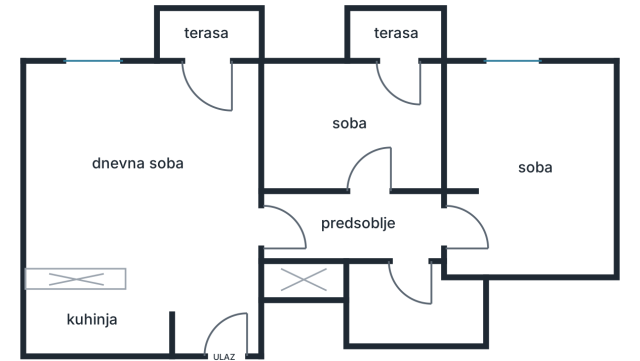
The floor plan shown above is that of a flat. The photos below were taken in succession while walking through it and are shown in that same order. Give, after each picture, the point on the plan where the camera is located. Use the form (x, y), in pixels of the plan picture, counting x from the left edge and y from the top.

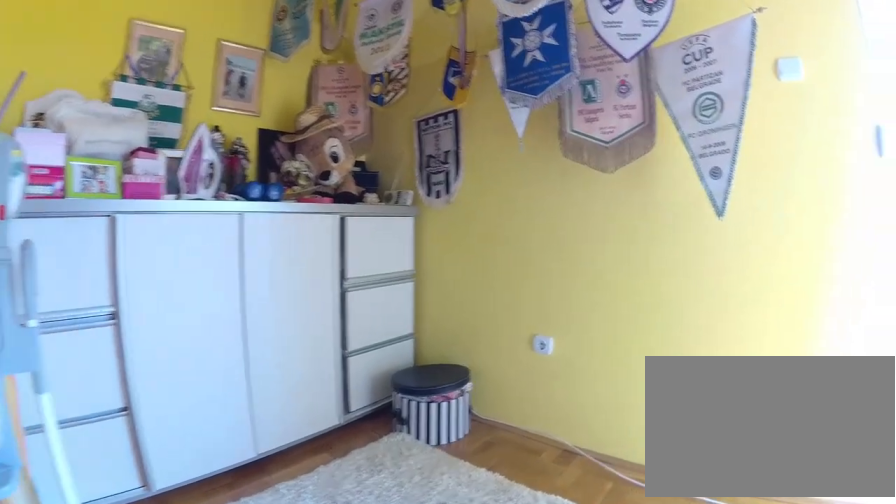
(348, 166)
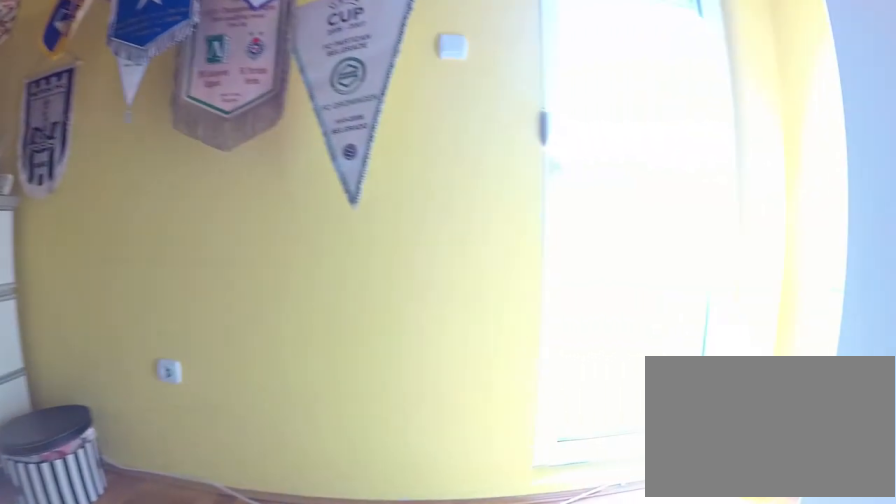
(343, 157)
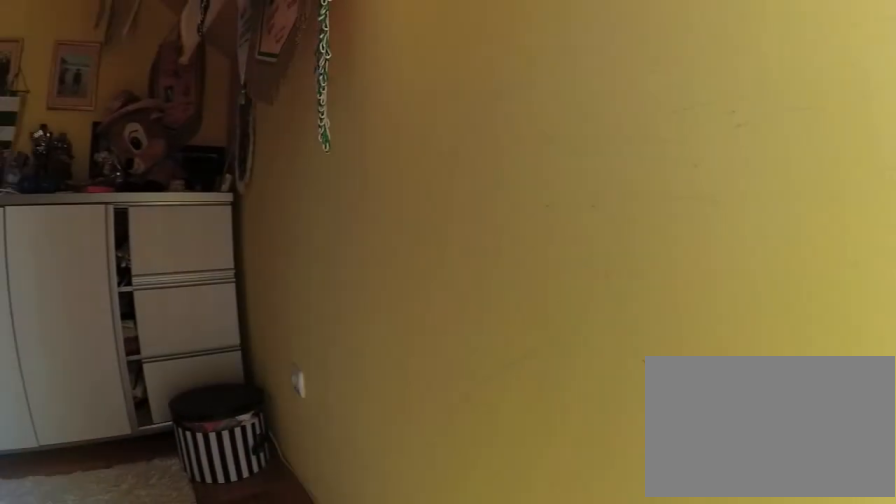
(391, 129)
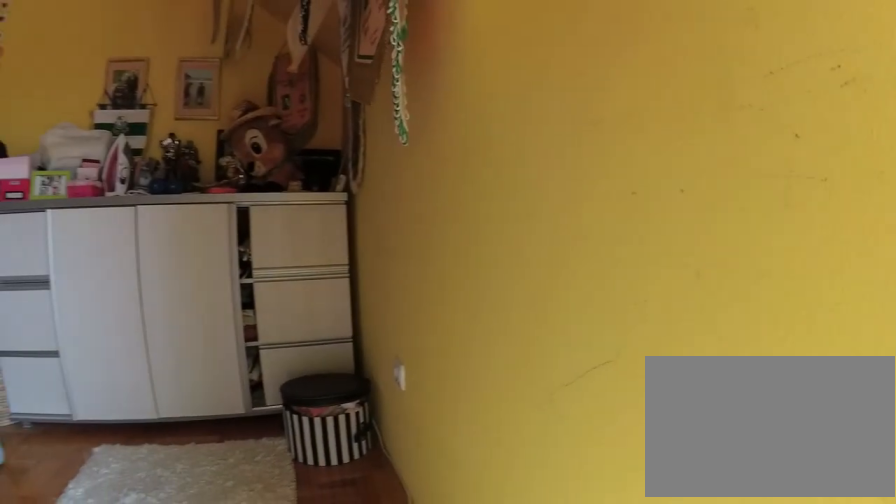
(396, 126)
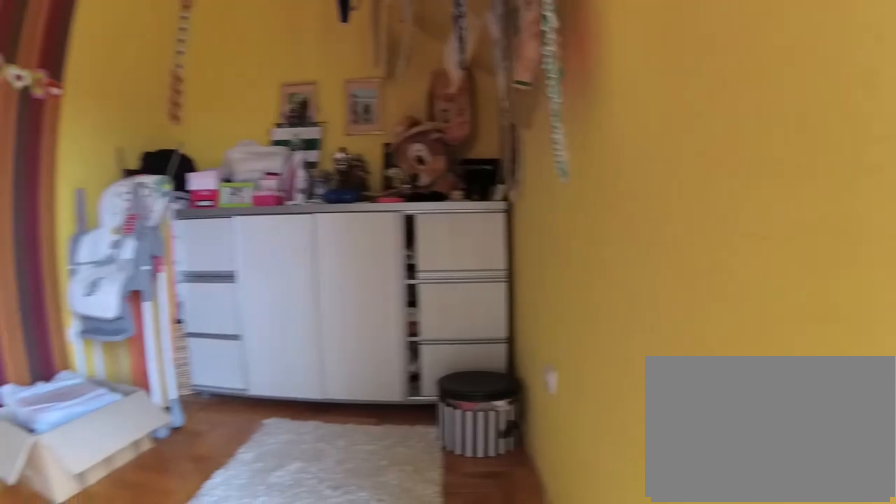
(400, 122)
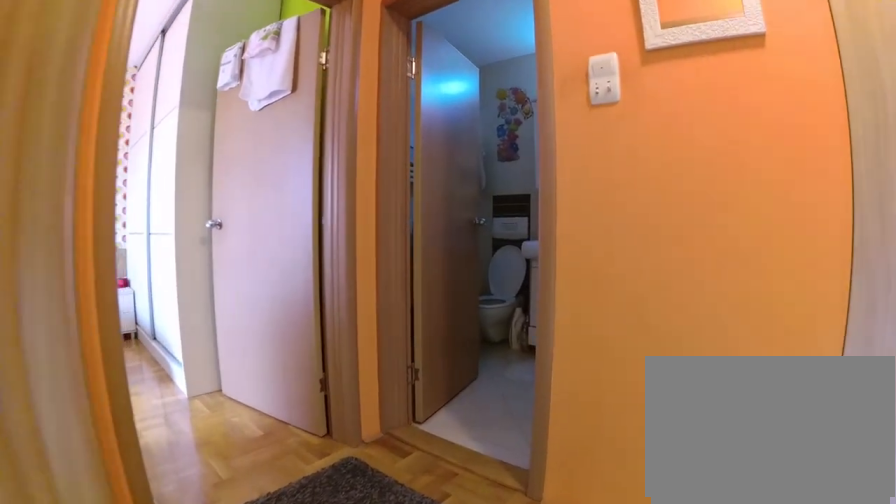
(370, 185)
